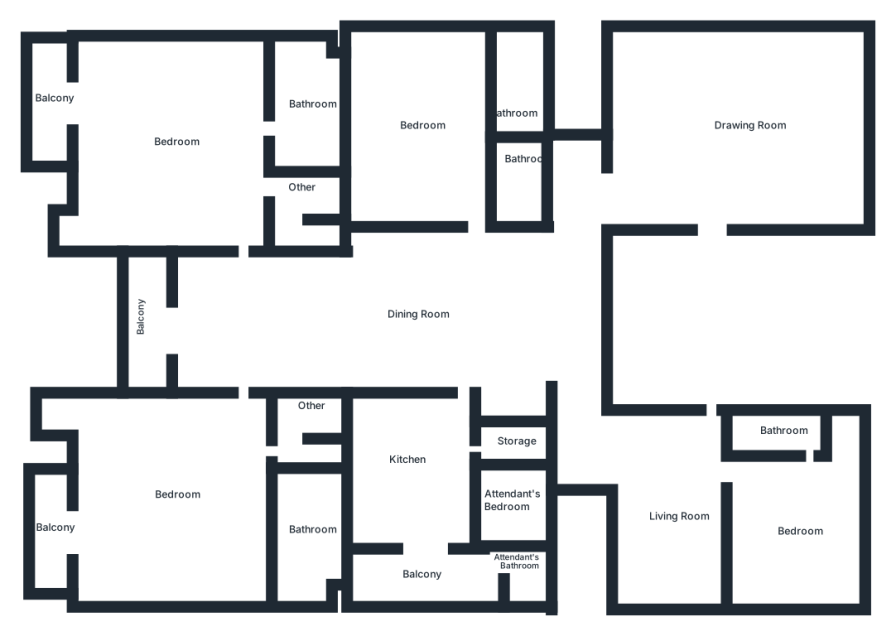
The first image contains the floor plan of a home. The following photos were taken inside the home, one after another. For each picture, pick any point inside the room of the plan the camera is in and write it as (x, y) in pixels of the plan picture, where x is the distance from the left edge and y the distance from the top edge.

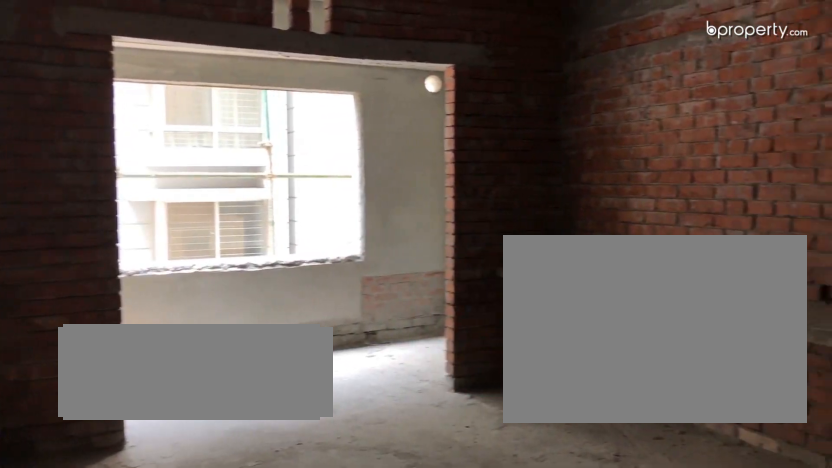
(411, 489)
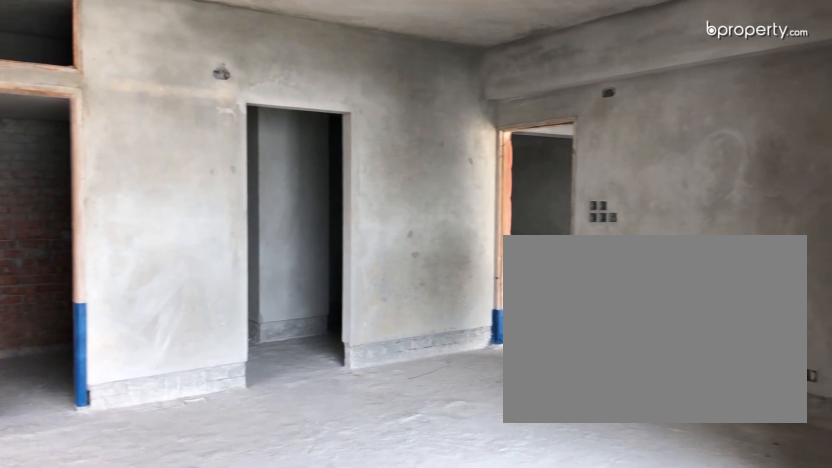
(205, 172)
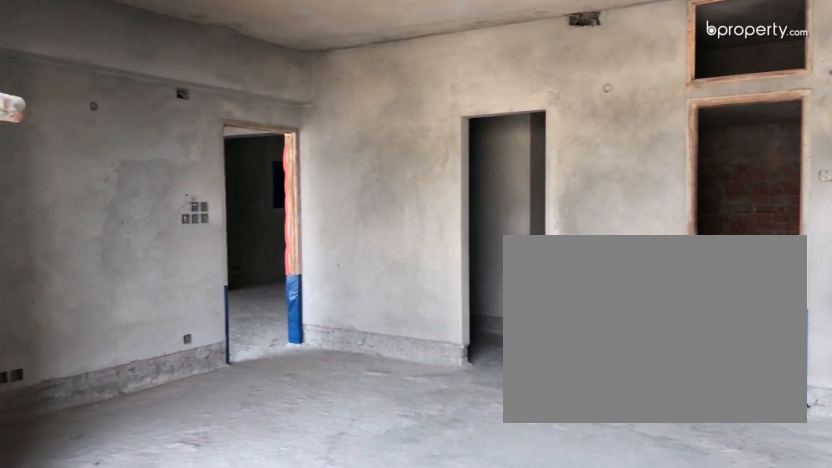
(176, 487)
